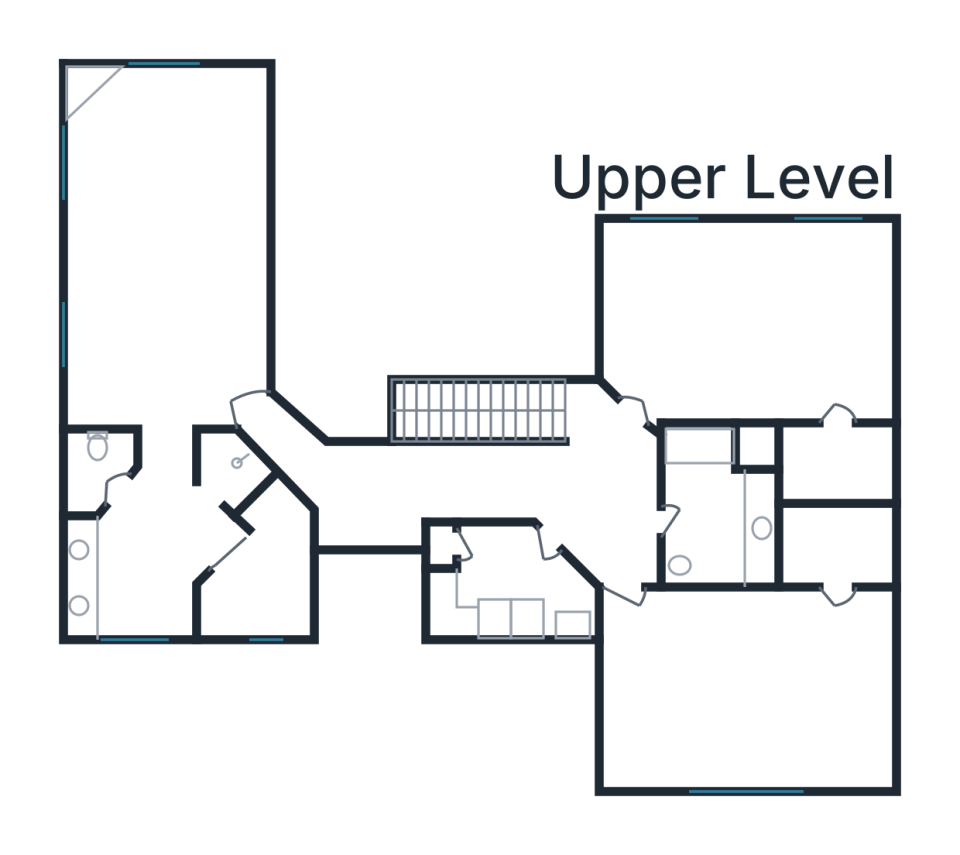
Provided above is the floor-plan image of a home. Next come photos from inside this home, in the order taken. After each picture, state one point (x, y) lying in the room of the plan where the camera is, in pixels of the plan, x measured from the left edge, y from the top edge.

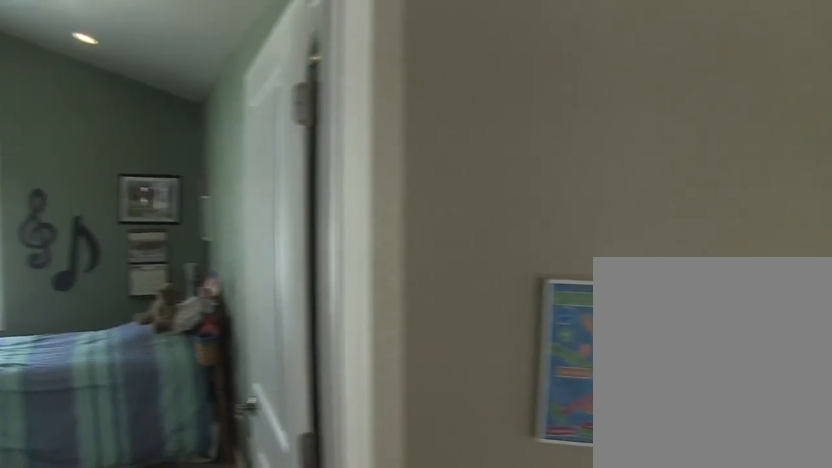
(602, 489)
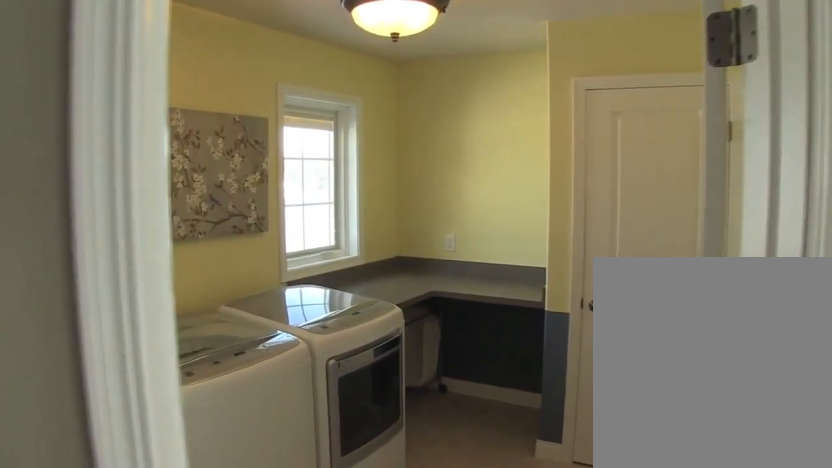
(512, 588)
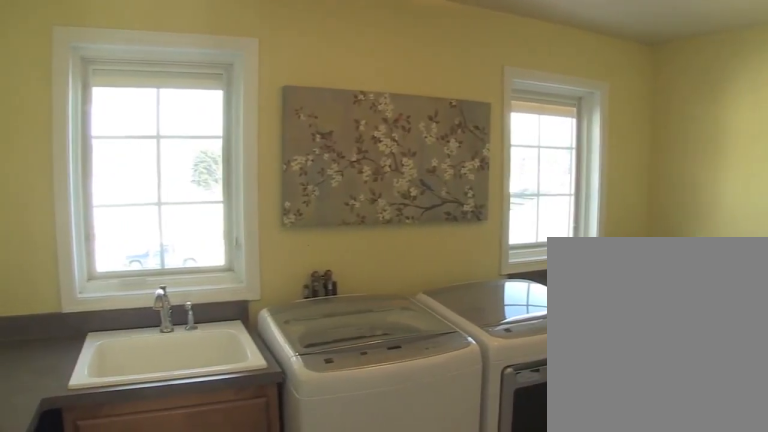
(512, 588)
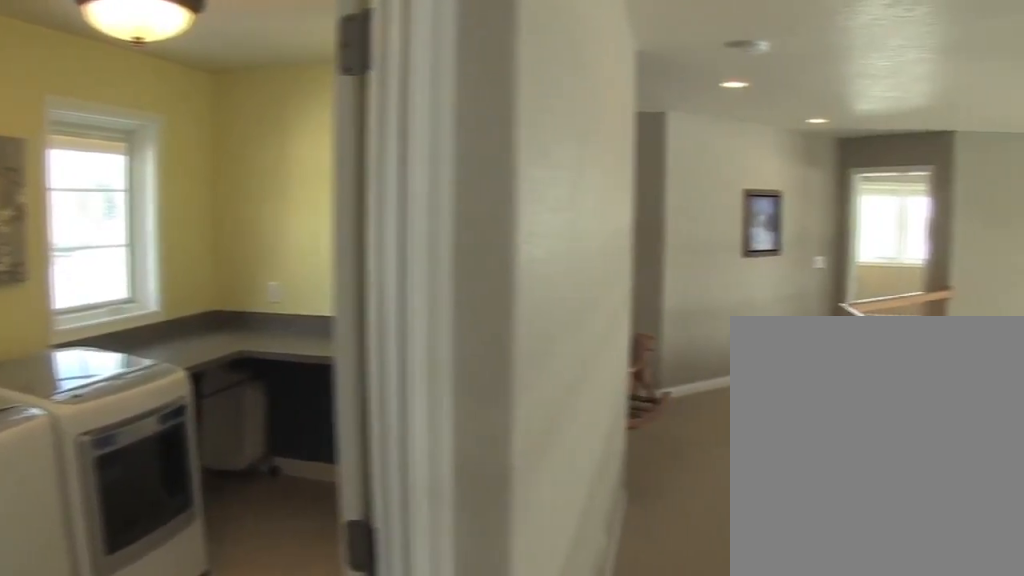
(390, 482)
